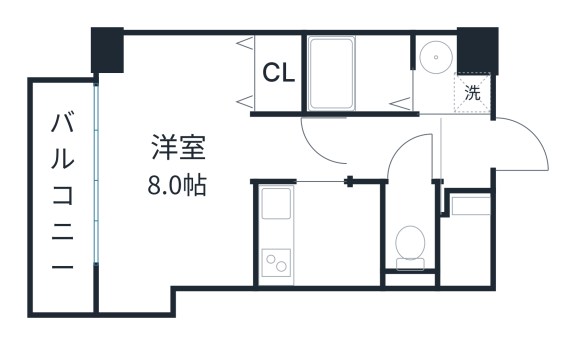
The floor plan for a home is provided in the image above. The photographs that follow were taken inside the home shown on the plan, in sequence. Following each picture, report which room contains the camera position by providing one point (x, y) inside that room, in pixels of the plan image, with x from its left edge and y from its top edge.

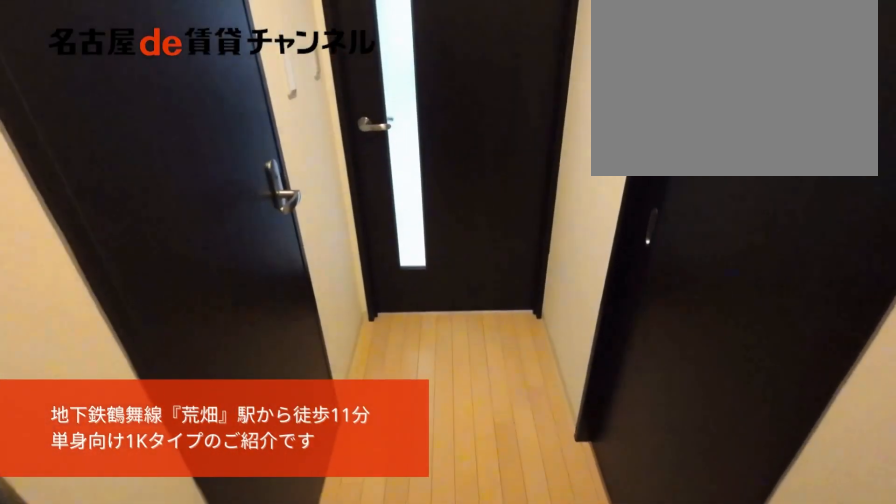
(464, 155)
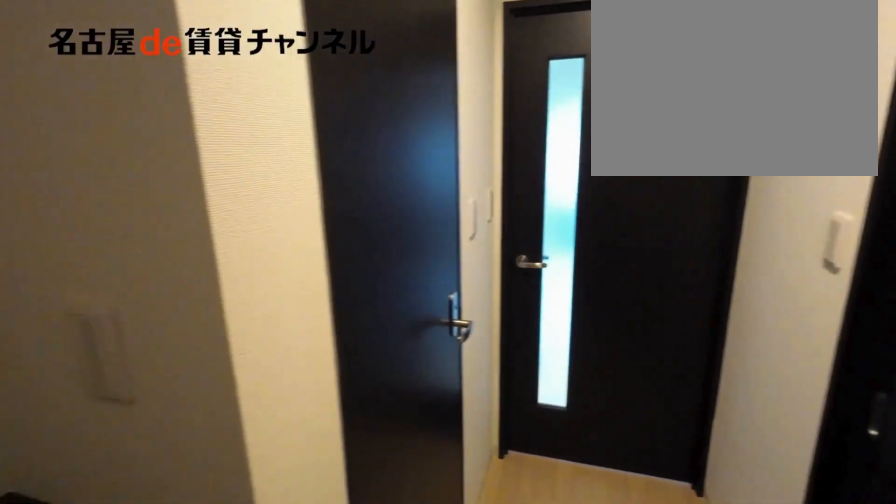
(464, 155)
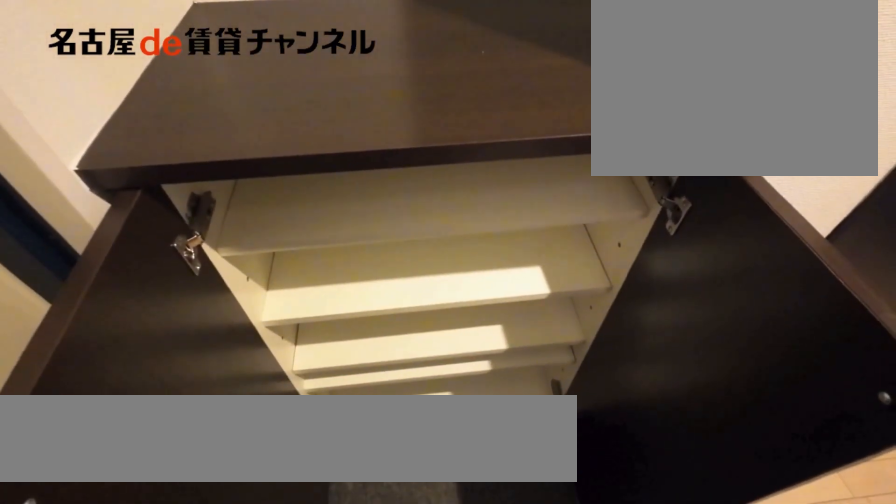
(471, 206)
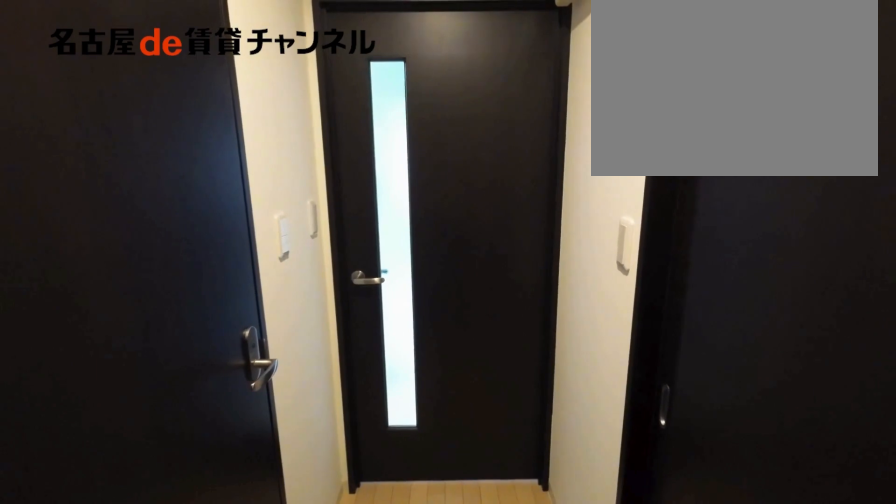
(396, 148)
